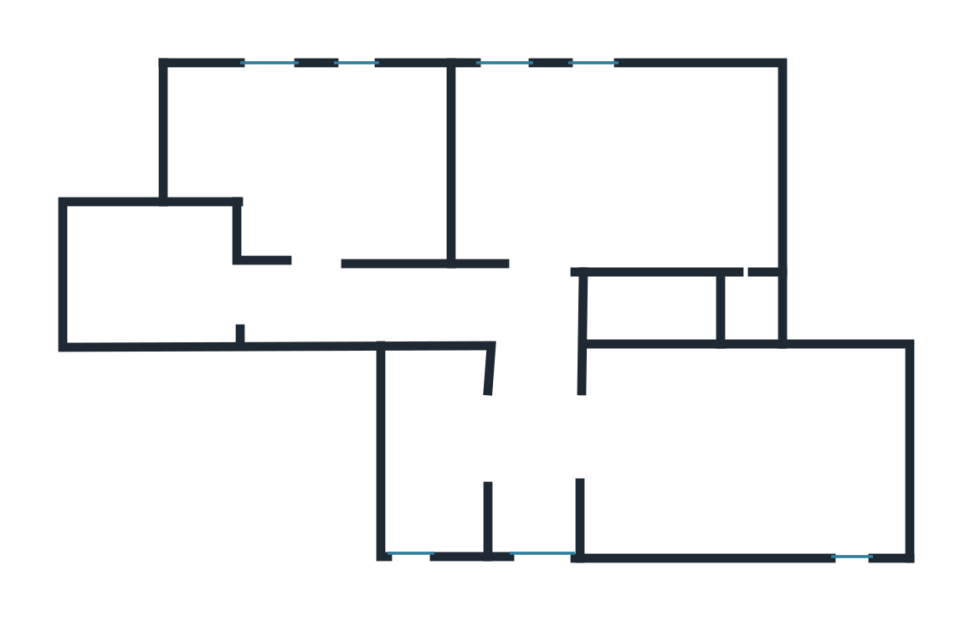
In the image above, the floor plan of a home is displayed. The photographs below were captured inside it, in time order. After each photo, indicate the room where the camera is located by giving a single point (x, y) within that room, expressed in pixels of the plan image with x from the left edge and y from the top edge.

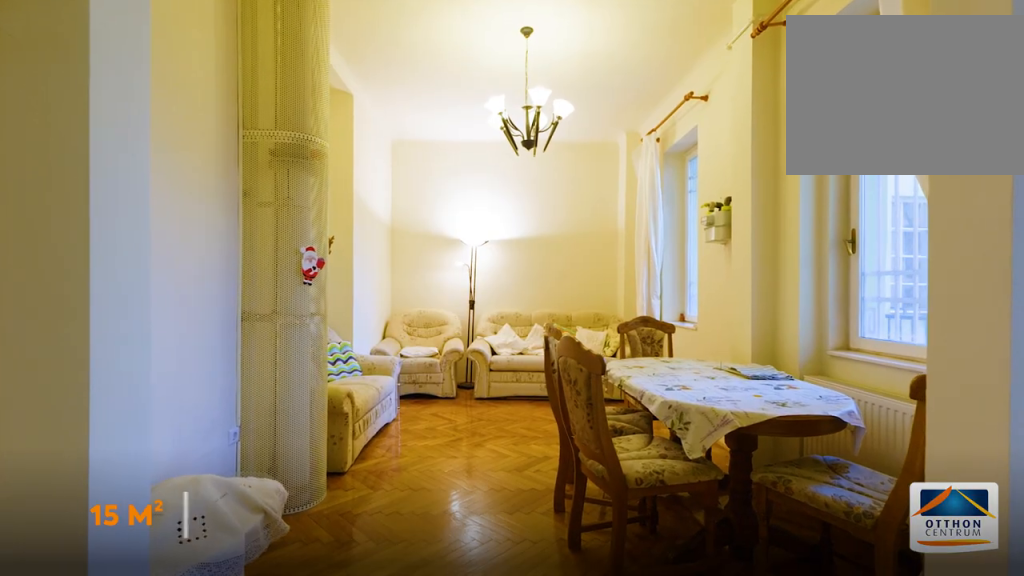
(728, 465)
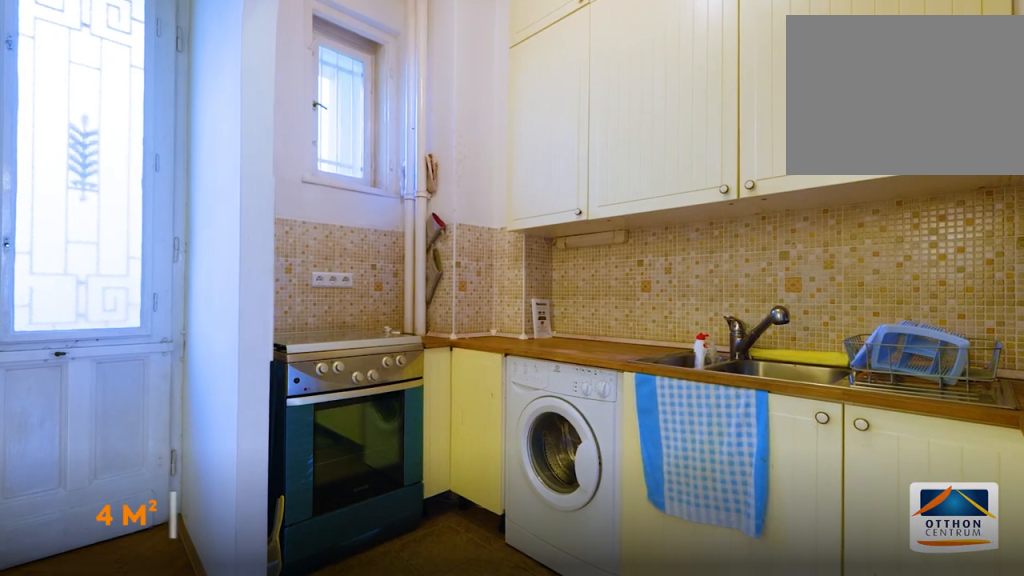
(440, 469)
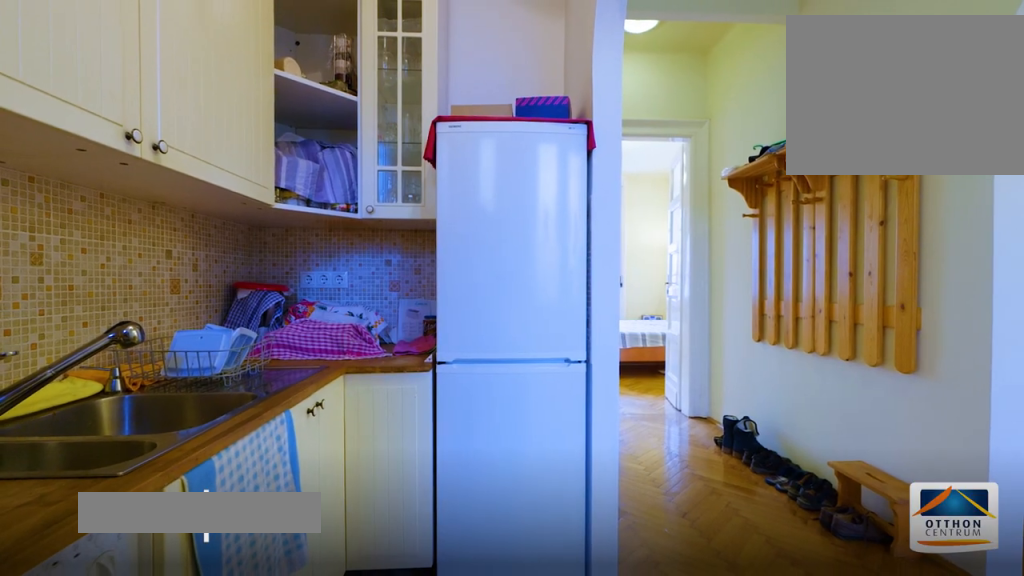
(440, 469)
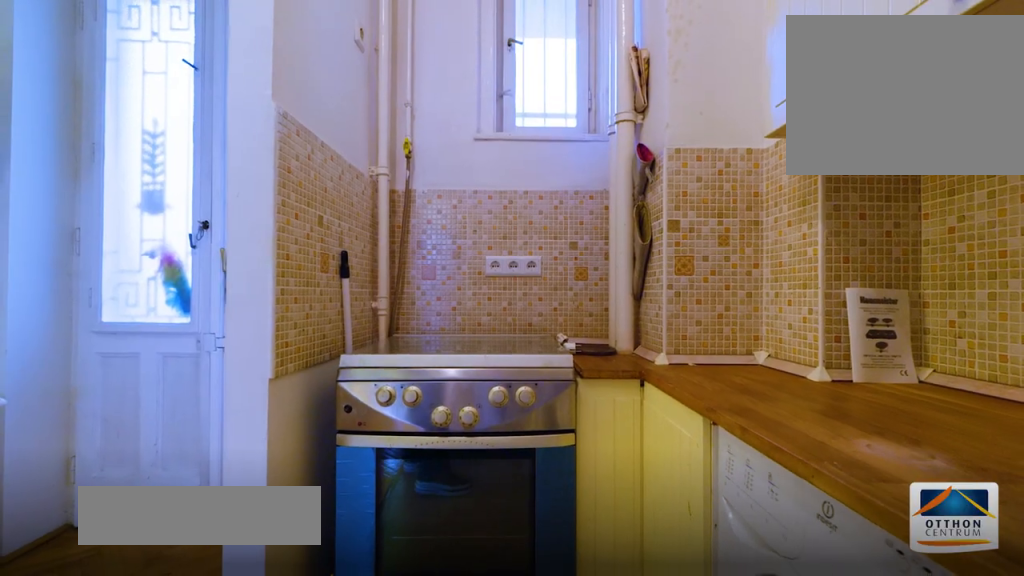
(439, 469)
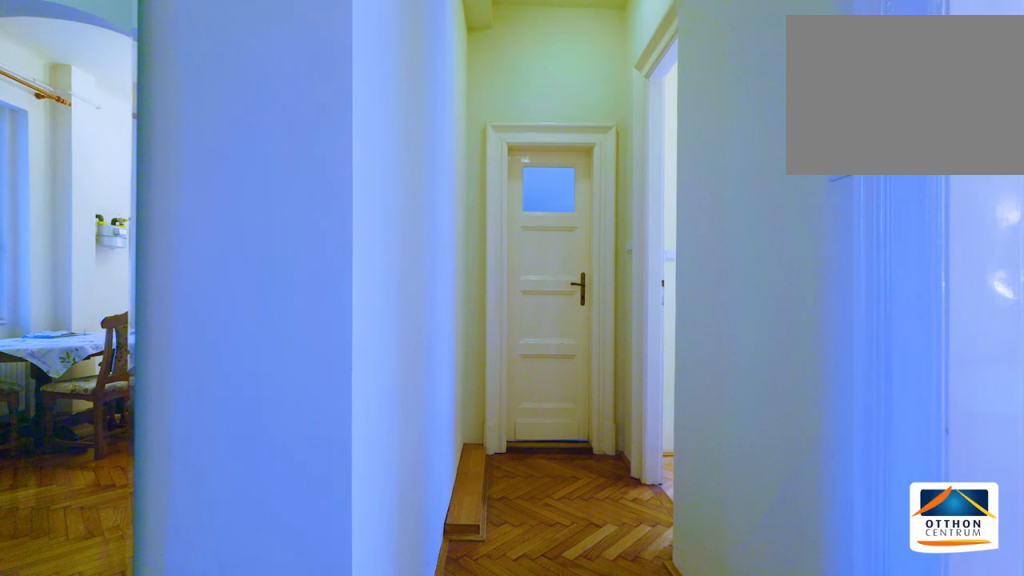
(545, 300)
